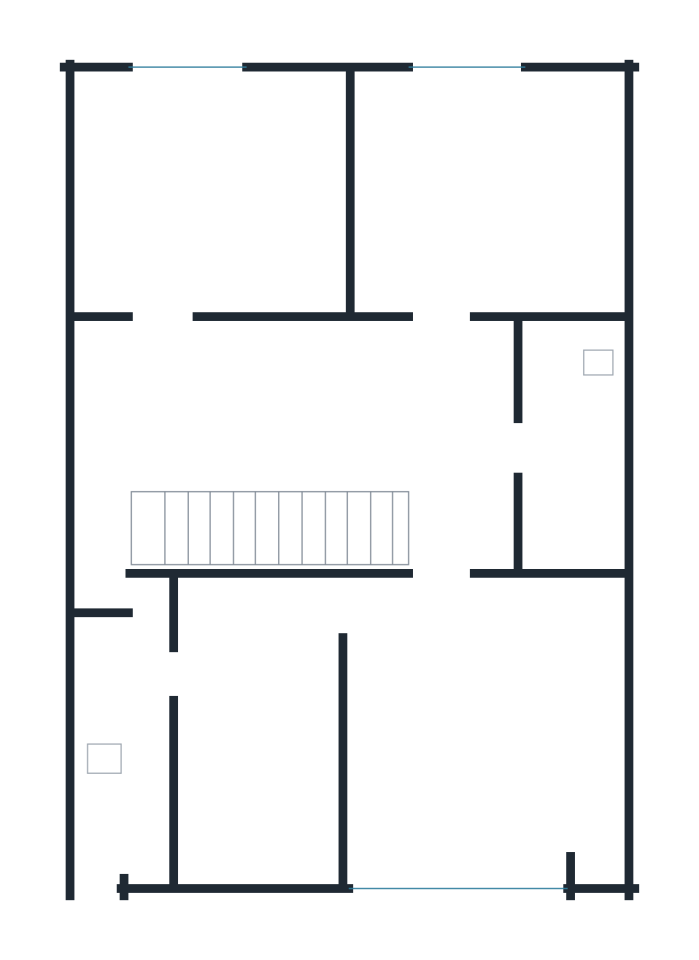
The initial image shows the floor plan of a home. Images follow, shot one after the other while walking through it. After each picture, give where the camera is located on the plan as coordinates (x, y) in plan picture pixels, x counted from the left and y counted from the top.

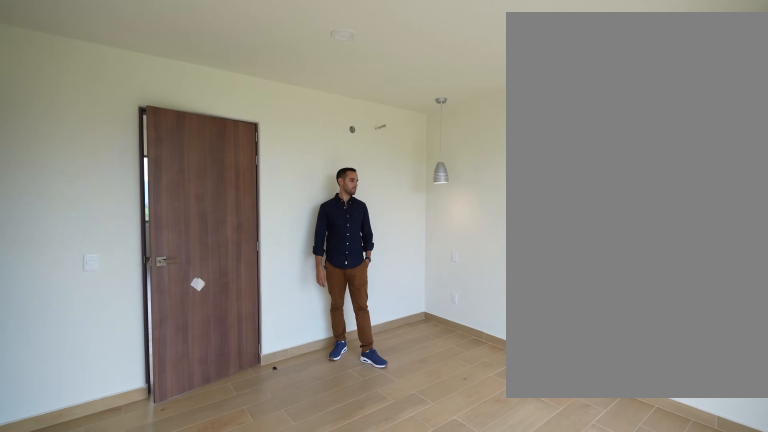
(377, 852)
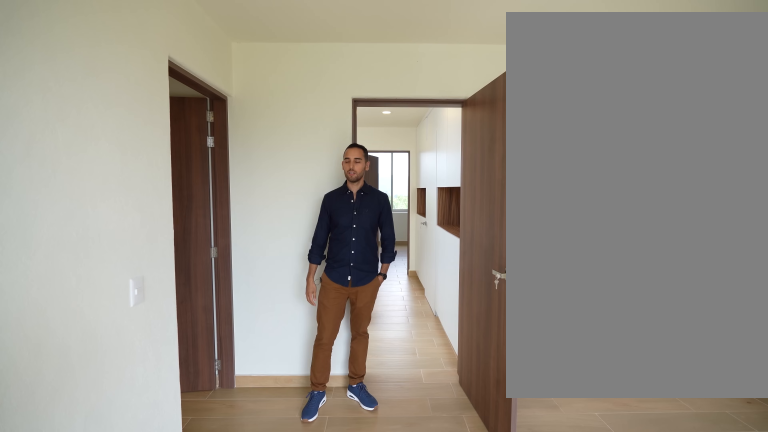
(424, 861)
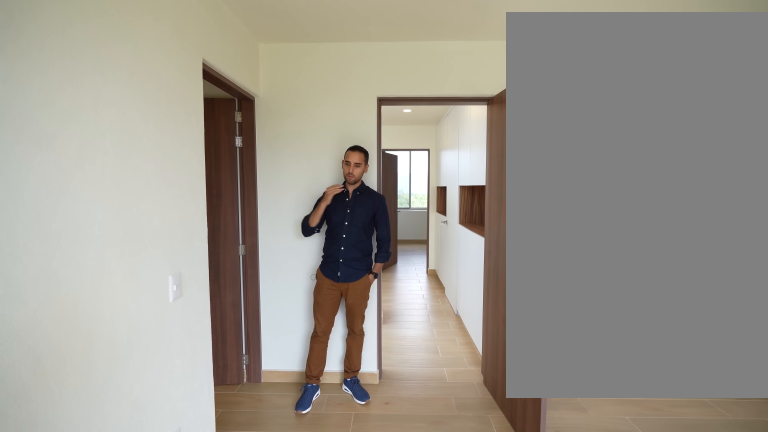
(427, 861)
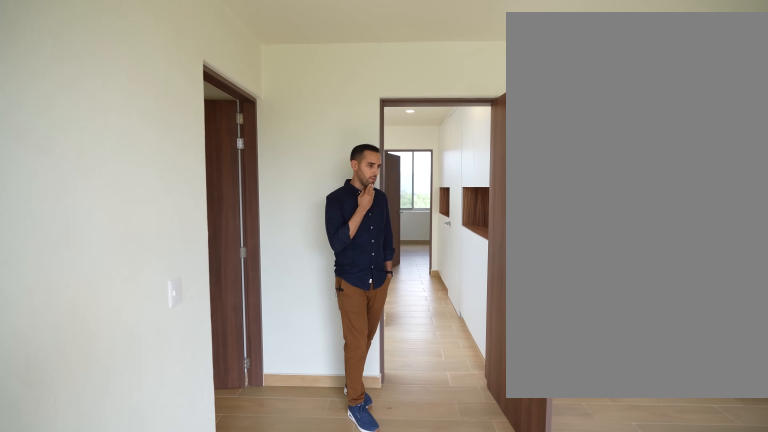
(427, 861)
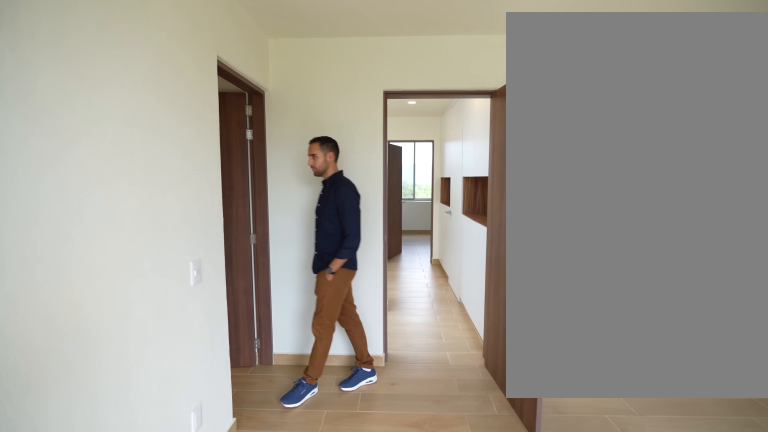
(426, 861)
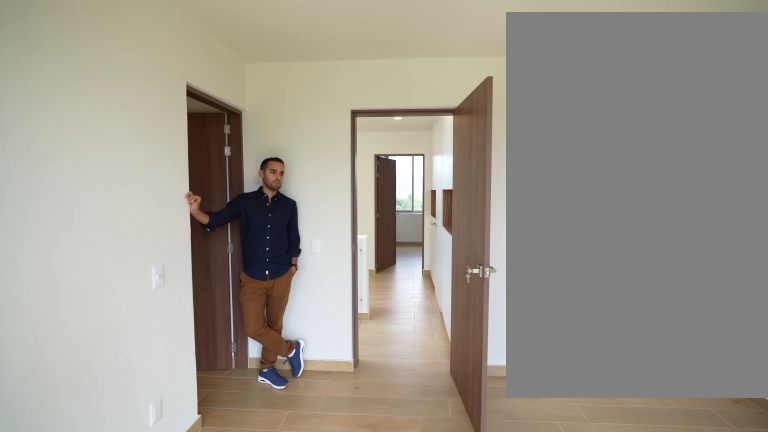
(432, 860)
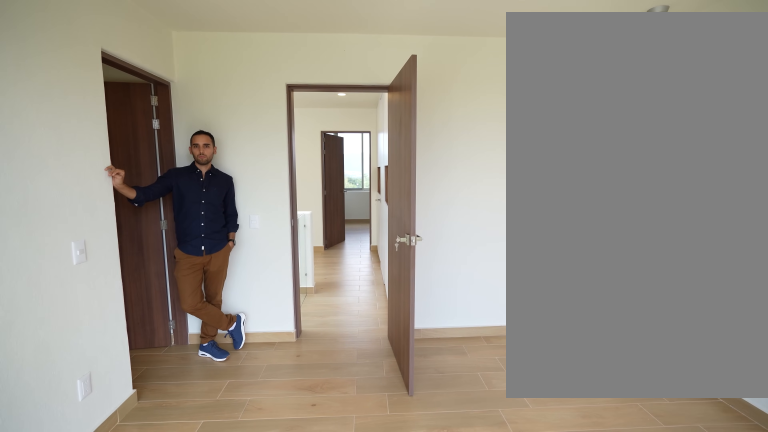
(443, 849)
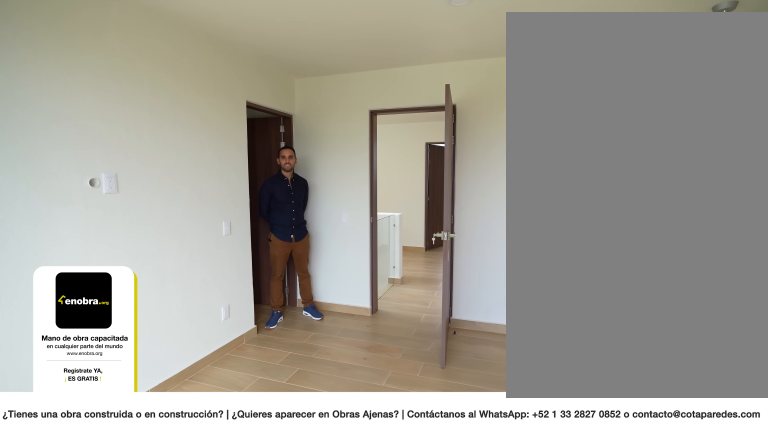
(528, 842)
